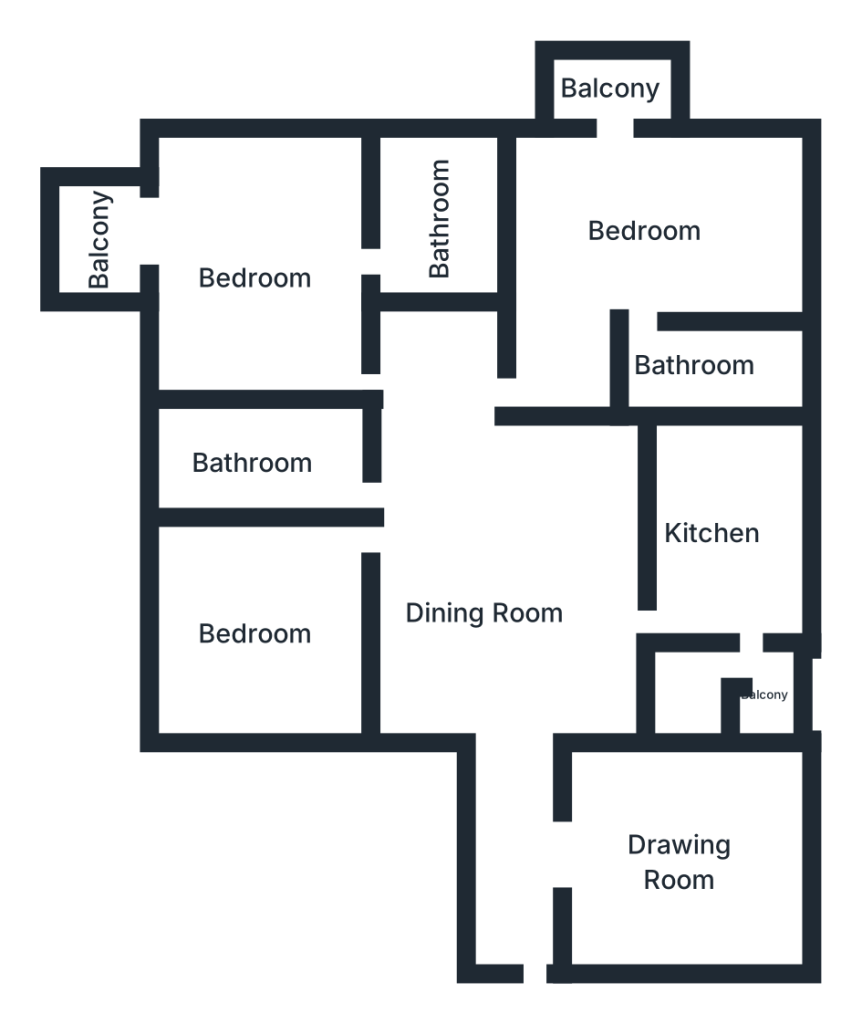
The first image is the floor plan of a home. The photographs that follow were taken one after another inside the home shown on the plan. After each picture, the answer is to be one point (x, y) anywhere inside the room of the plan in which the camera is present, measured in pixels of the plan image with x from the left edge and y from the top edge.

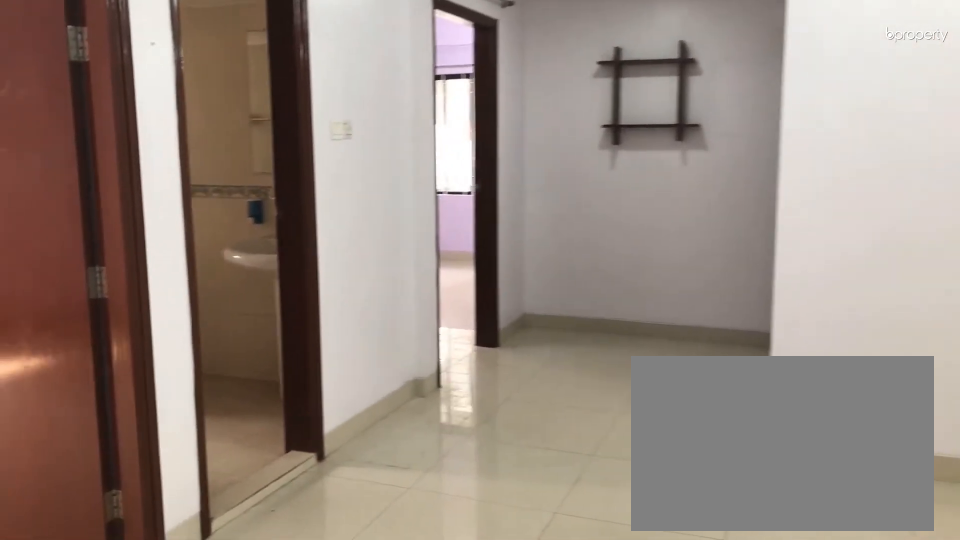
(483, 617)
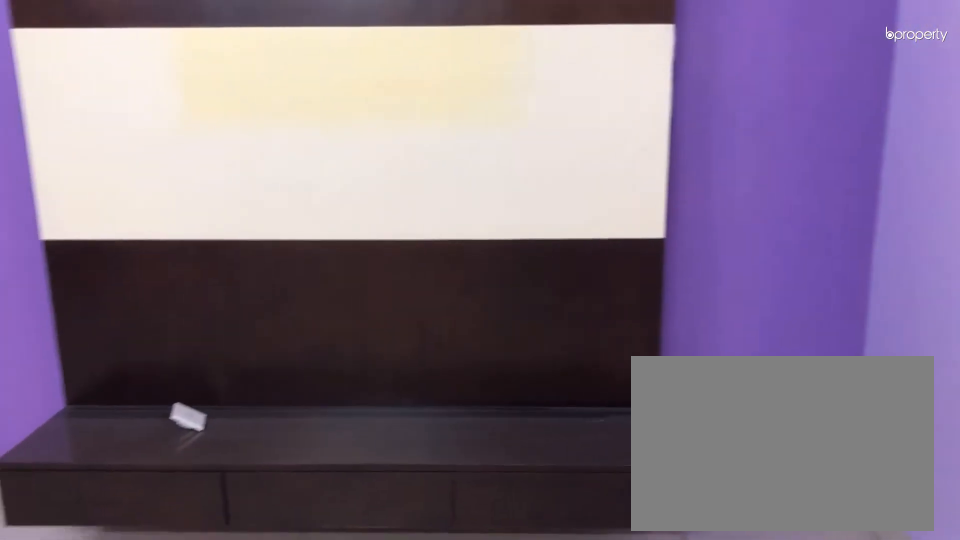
(682, 861)
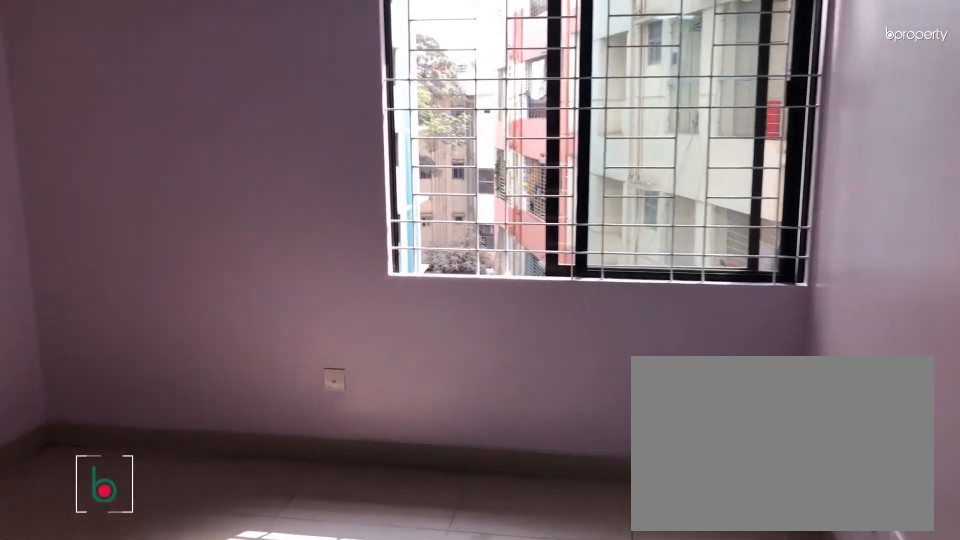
(250, 631)
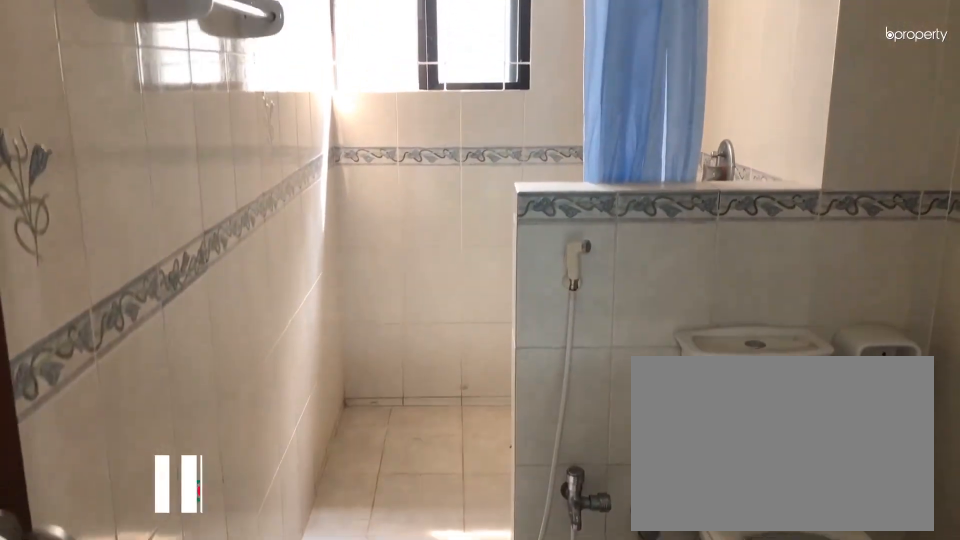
(258, 460)
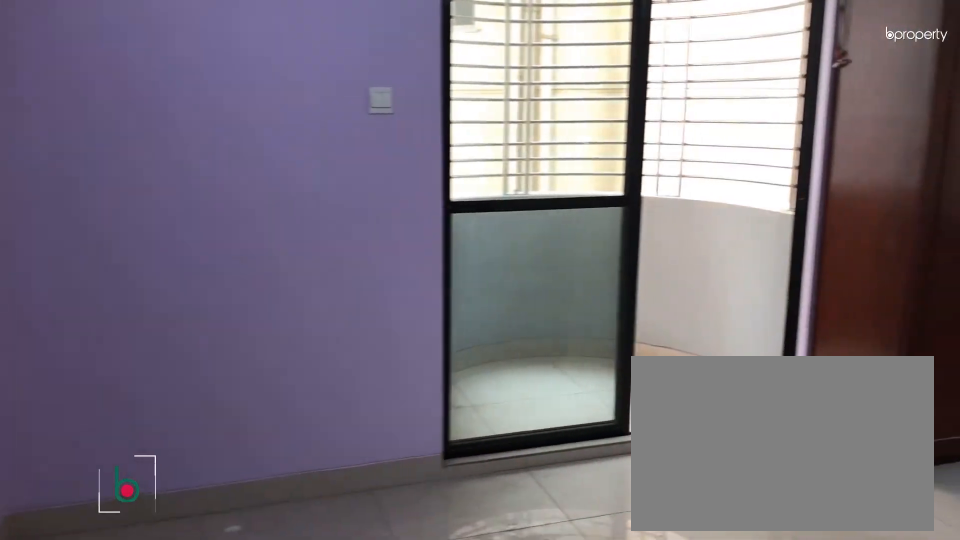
(254, 281)
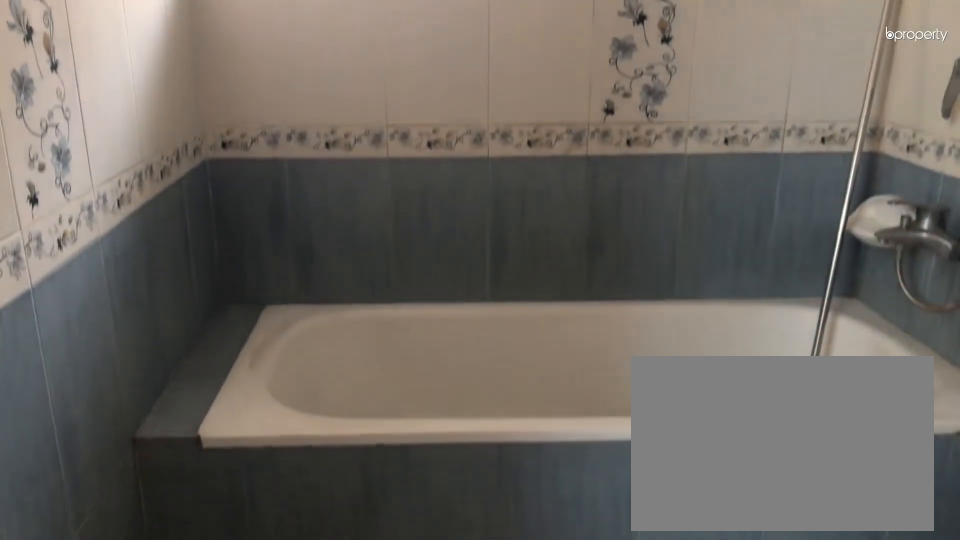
(433, 219)
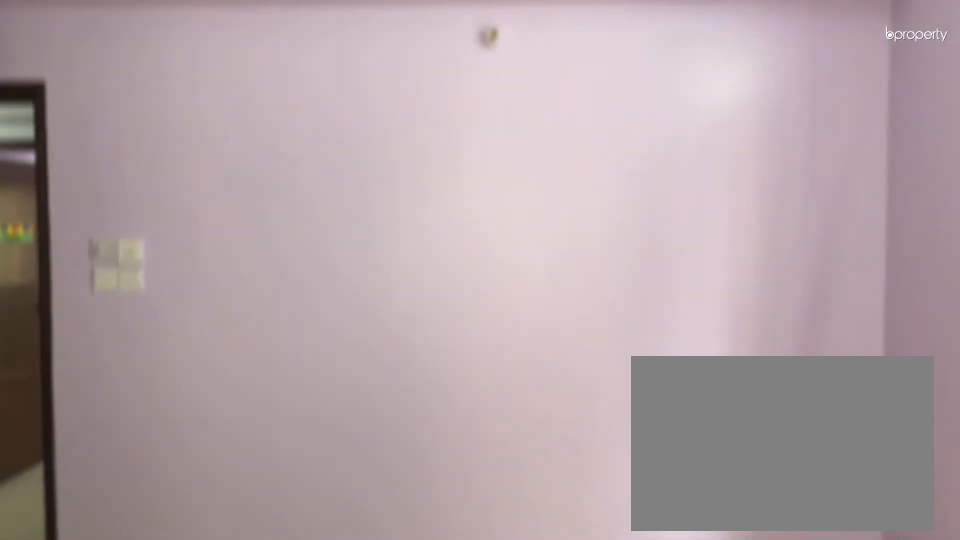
(651, 231)
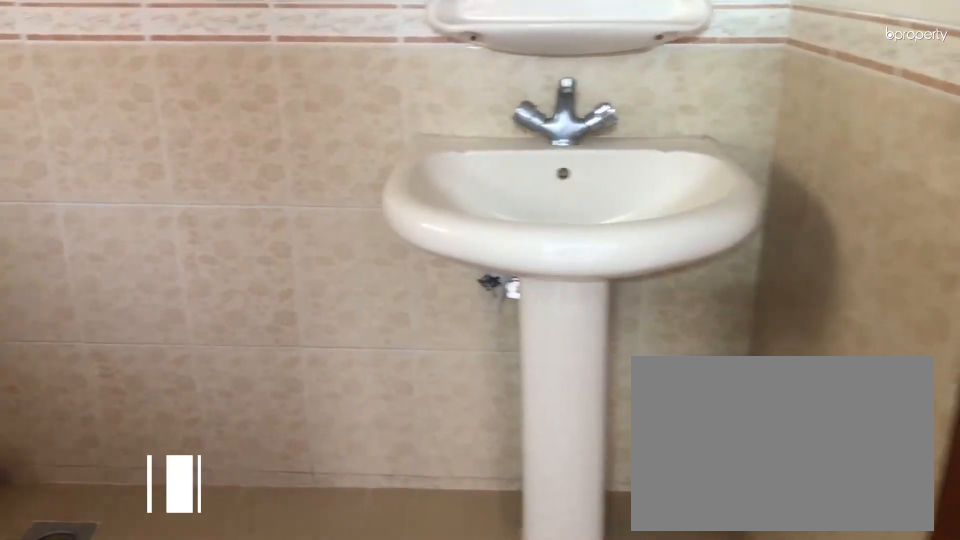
(712, 361)
